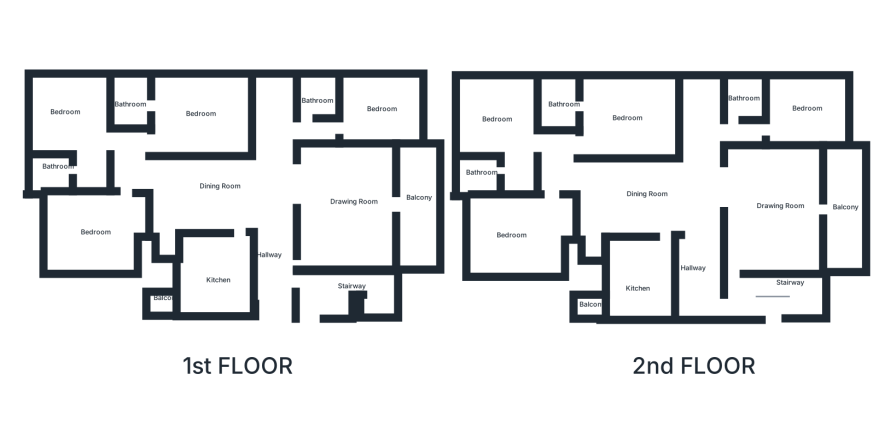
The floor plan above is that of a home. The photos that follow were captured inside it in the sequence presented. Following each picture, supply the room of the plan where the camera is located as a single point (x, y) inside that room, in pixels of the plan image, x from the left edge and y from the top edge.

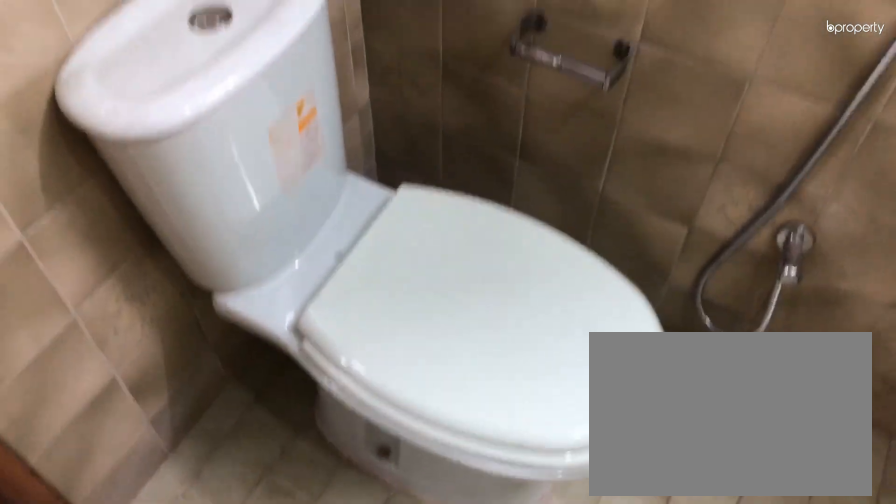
(51, 173)
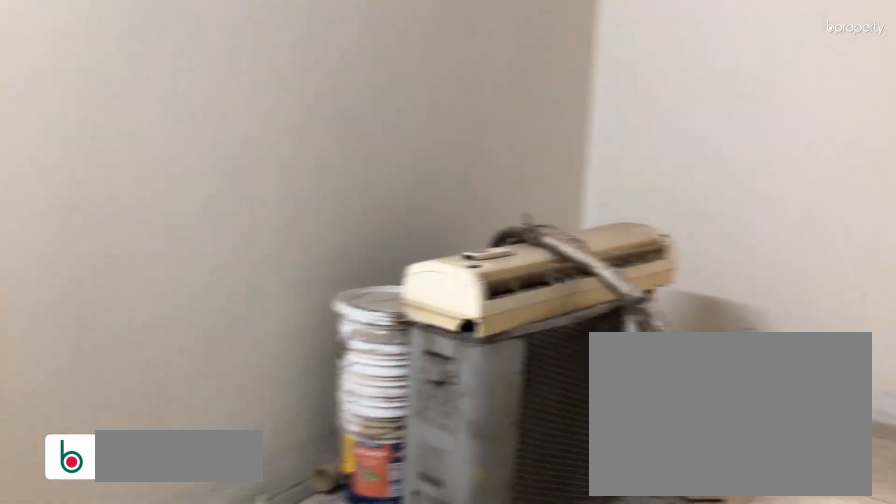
(96, 230)
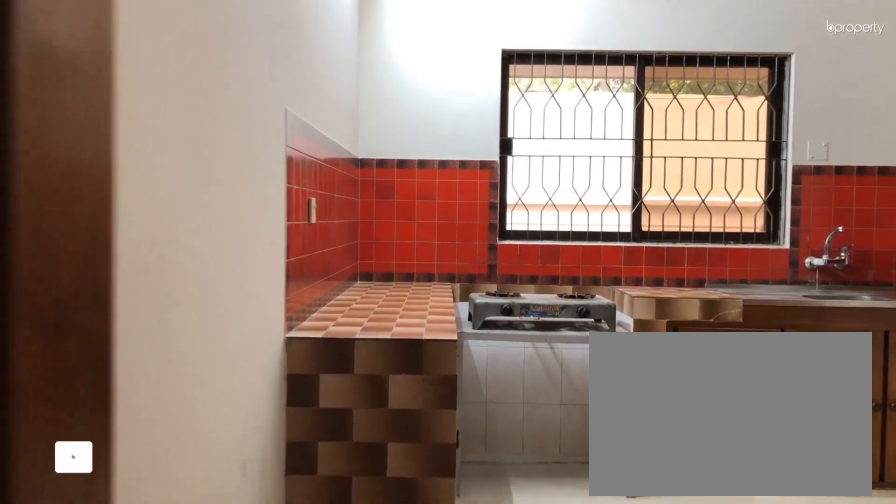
(216, 277)
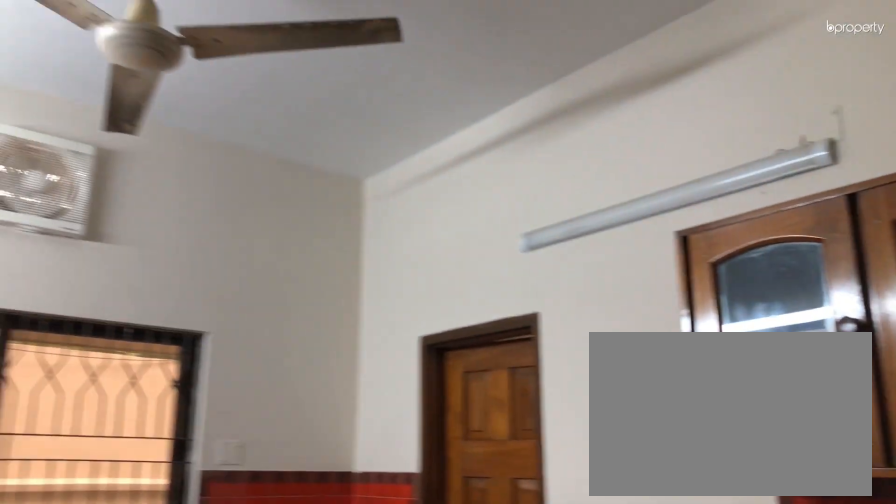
(215, 272)
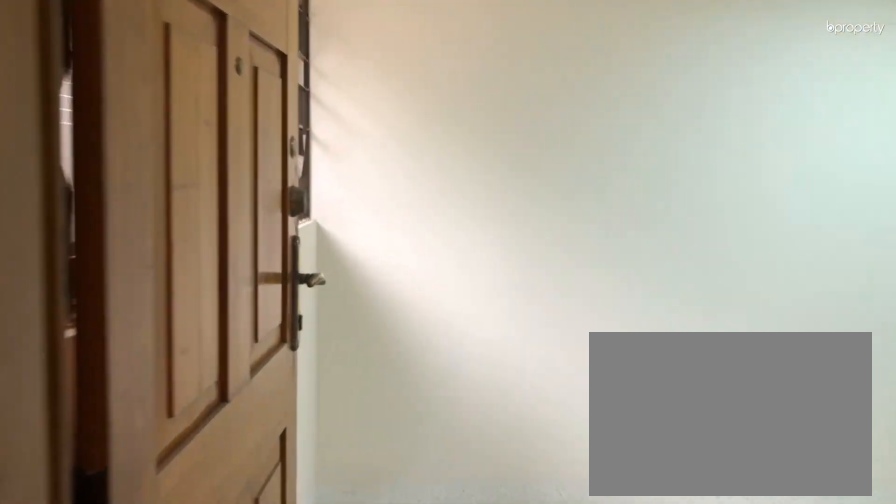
(758, 304)
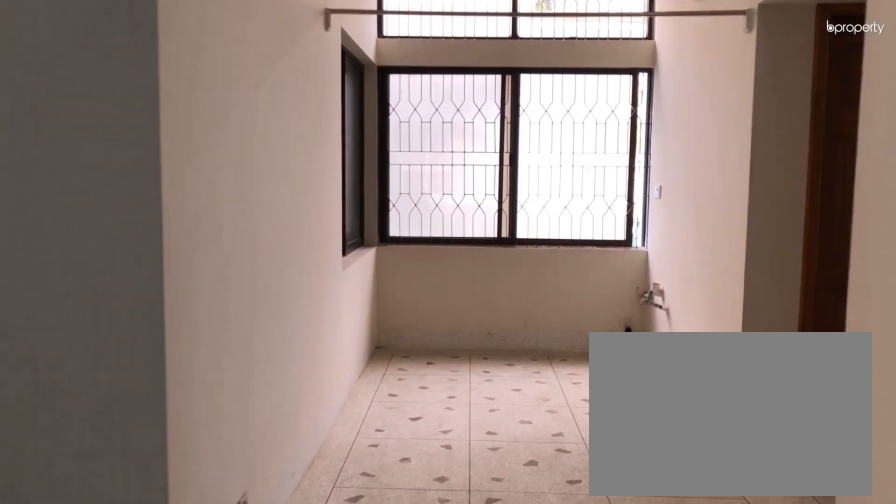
(680, 193)
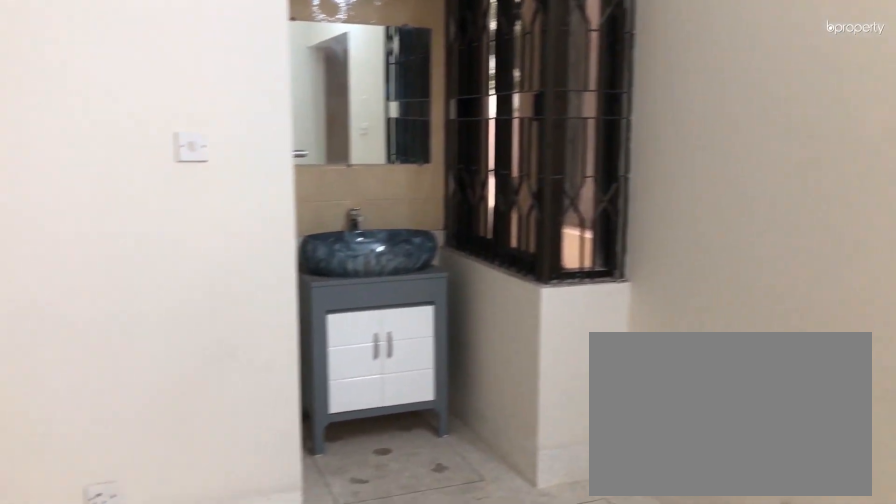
(627, 192)
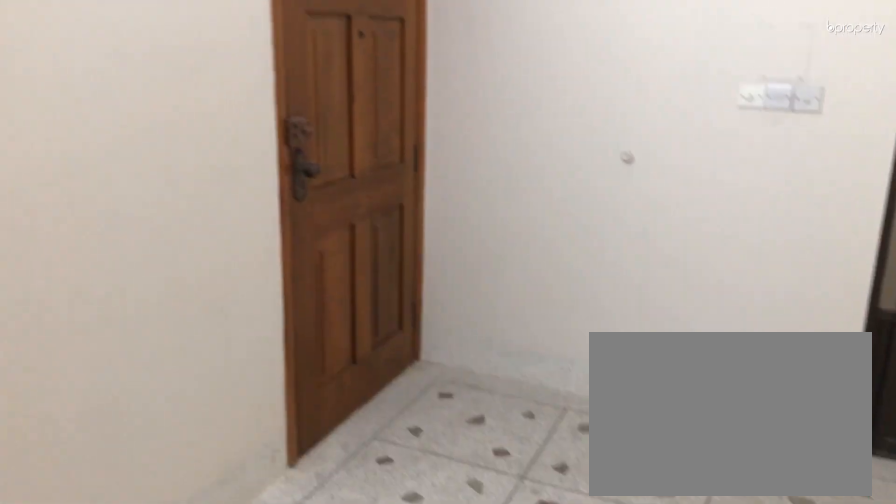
(781, 212)
